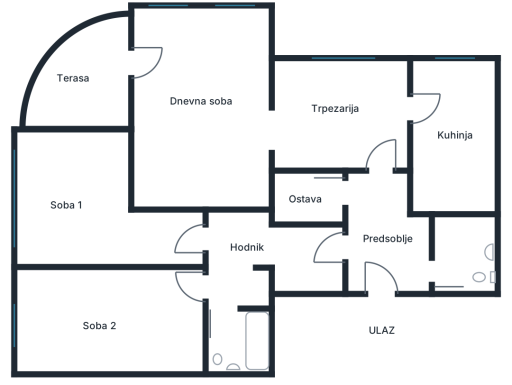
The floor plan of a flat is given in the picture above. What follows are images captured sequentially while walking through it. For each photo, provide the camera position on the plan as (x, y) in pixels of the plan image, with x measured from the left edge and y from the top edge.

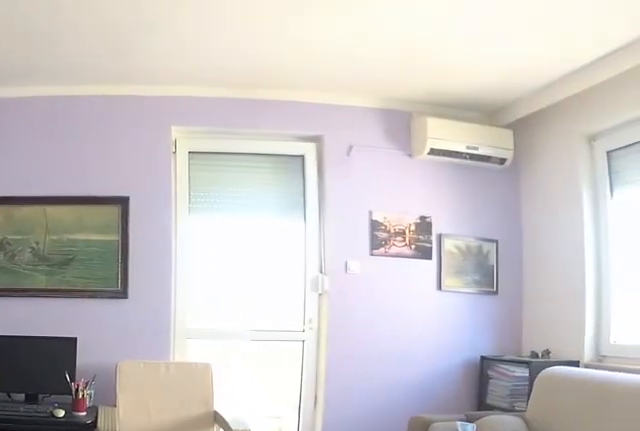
(269, 146)
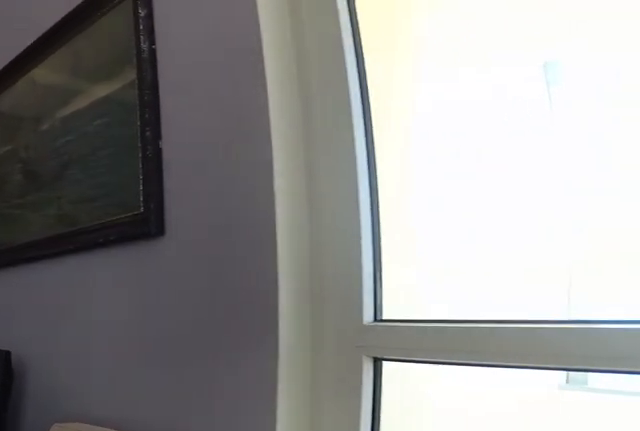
(173, 63)
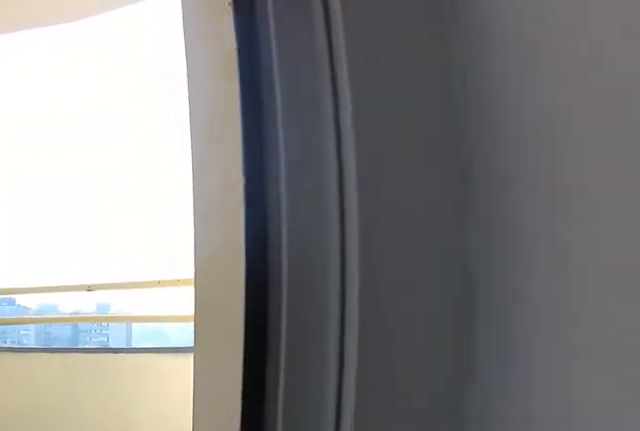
(147, 55)
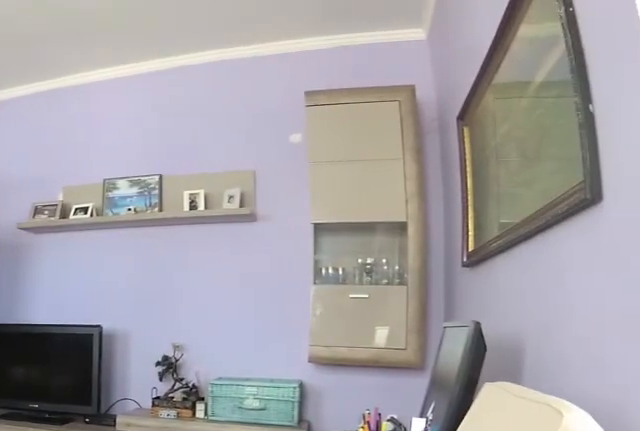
(149, 55)
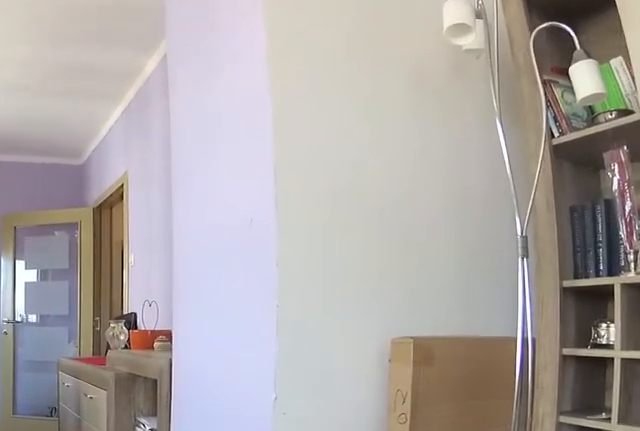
(204, 133)
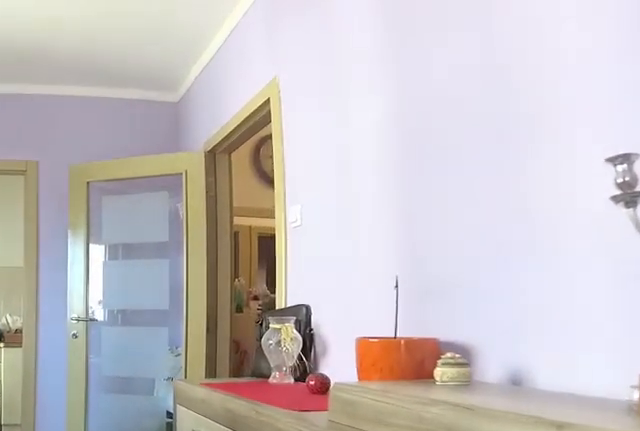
(277, 133)
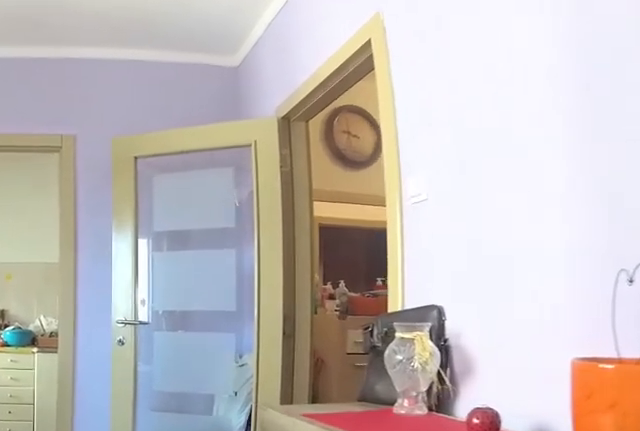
(301, 131)
